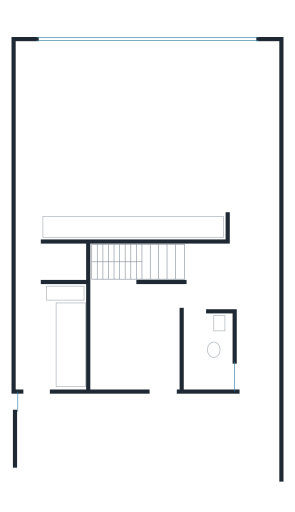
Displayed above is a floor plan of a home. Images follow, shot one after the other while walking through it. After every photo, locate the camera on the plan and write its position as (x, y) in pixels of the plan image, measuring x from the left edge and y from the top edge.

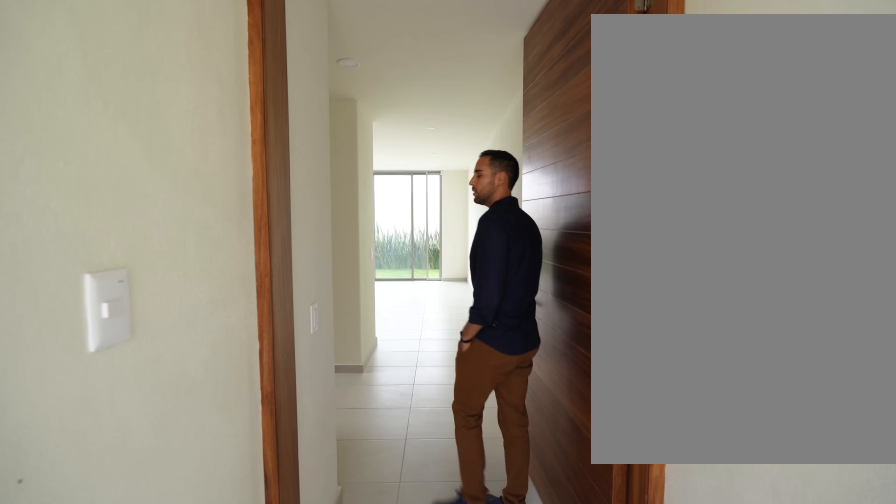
(258, 396)
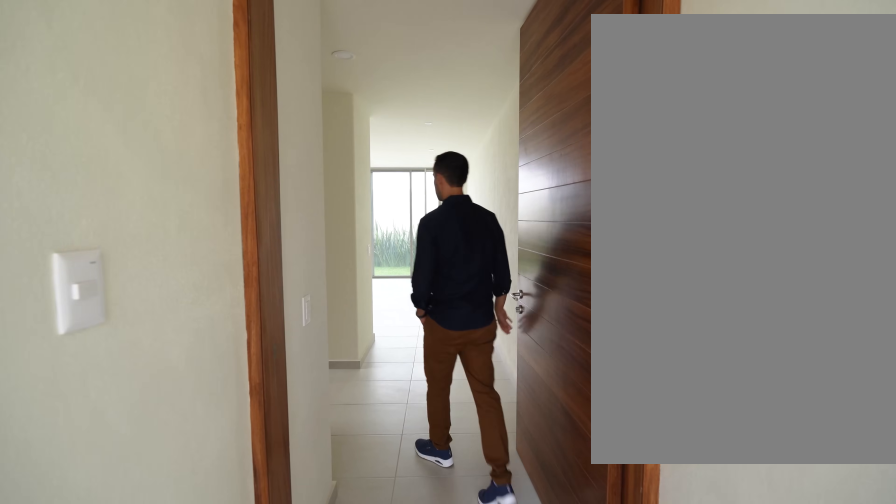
(258, 396)
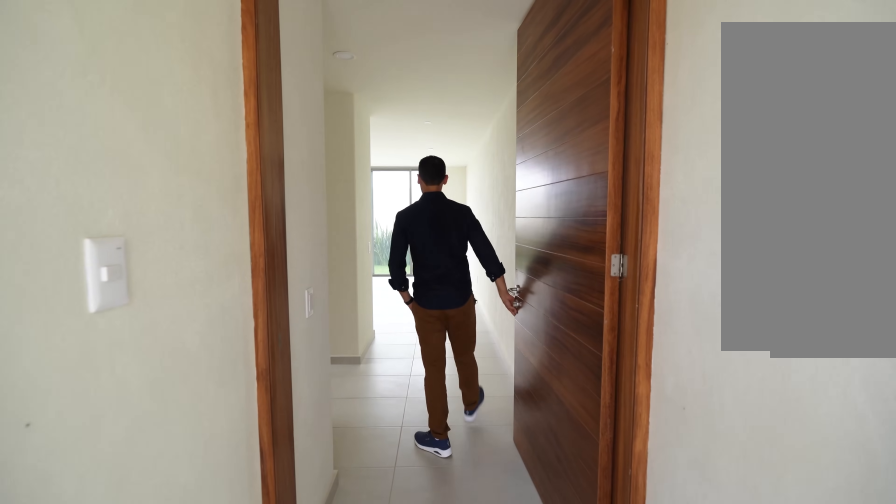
(258, 395)
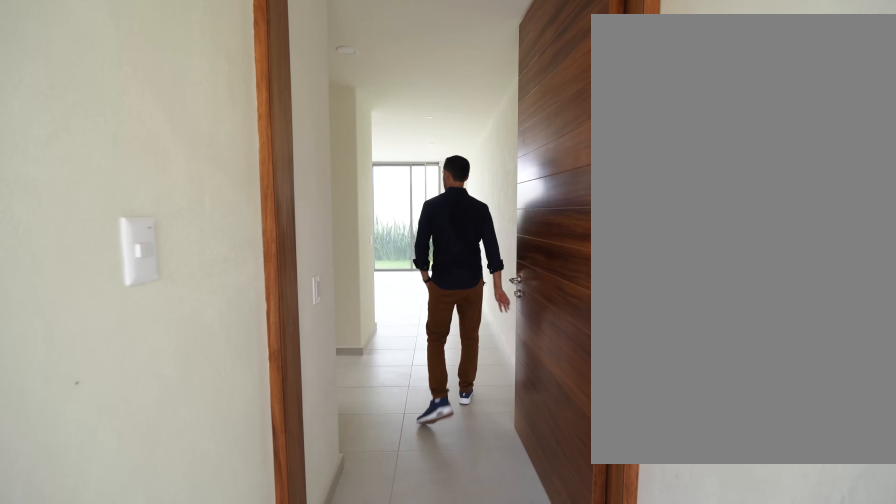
(258, 395)
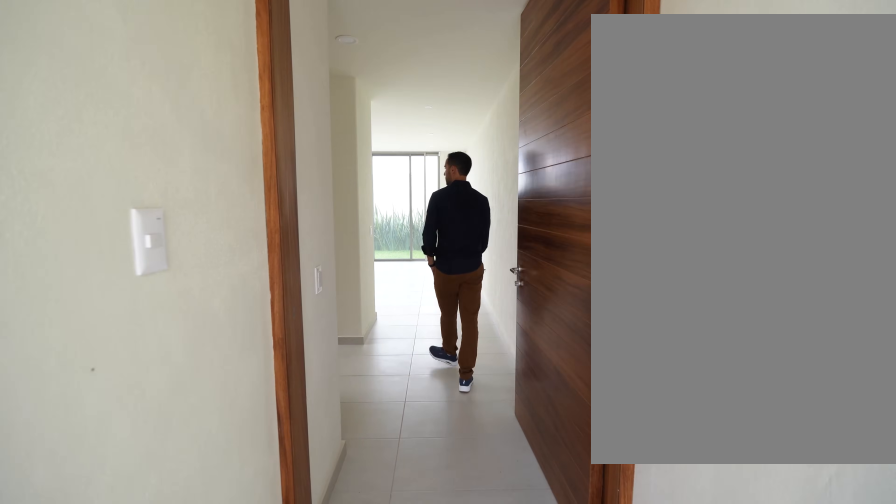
(258, 394)
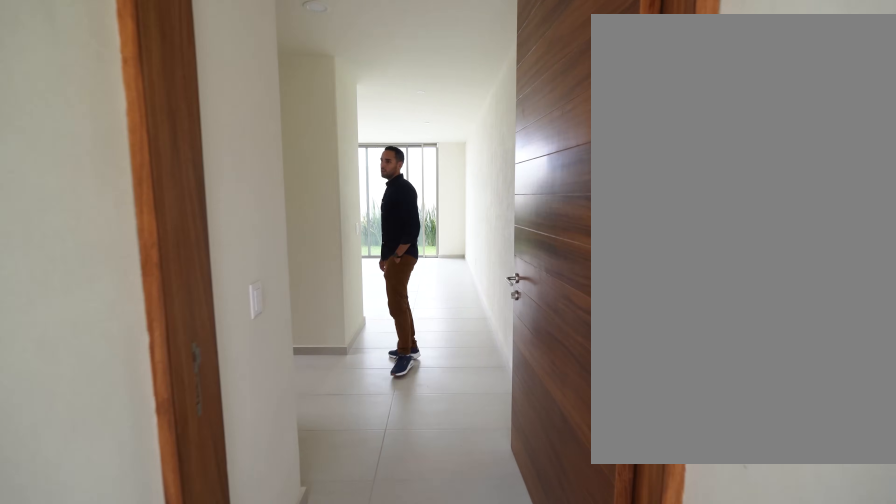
(258, 393)
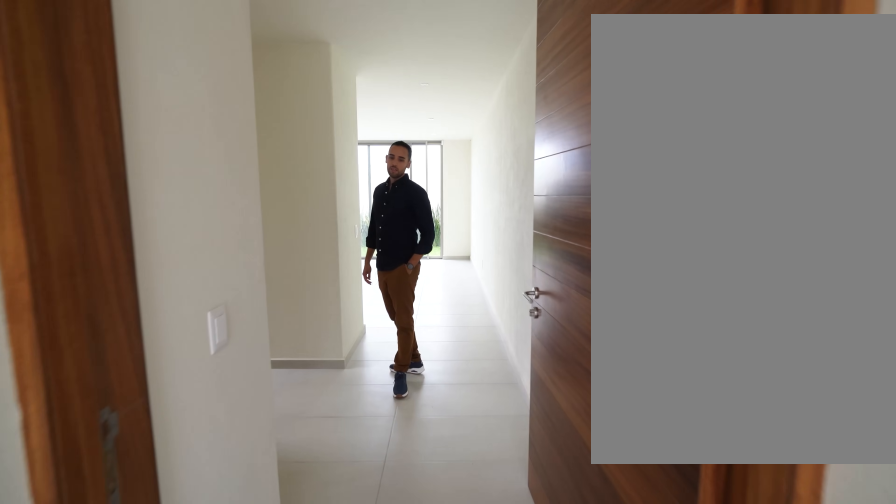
(258, 391)
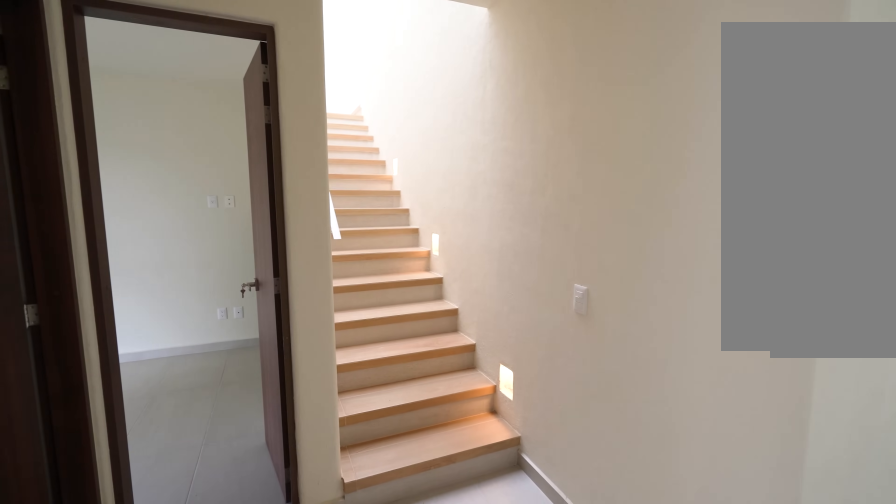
(261, 301)
